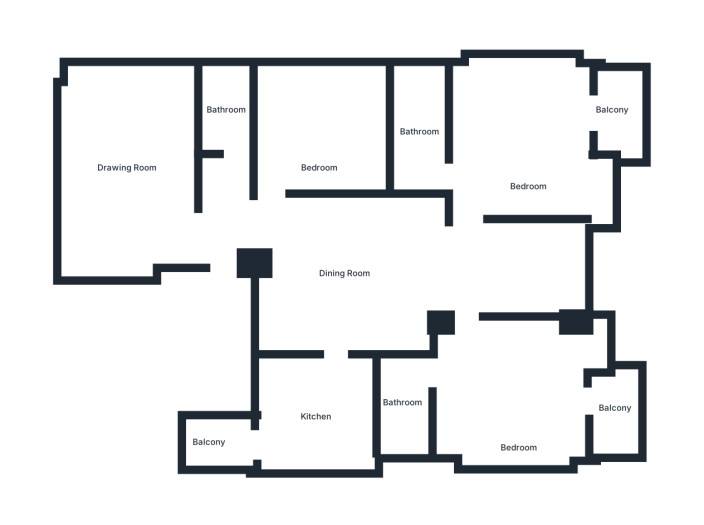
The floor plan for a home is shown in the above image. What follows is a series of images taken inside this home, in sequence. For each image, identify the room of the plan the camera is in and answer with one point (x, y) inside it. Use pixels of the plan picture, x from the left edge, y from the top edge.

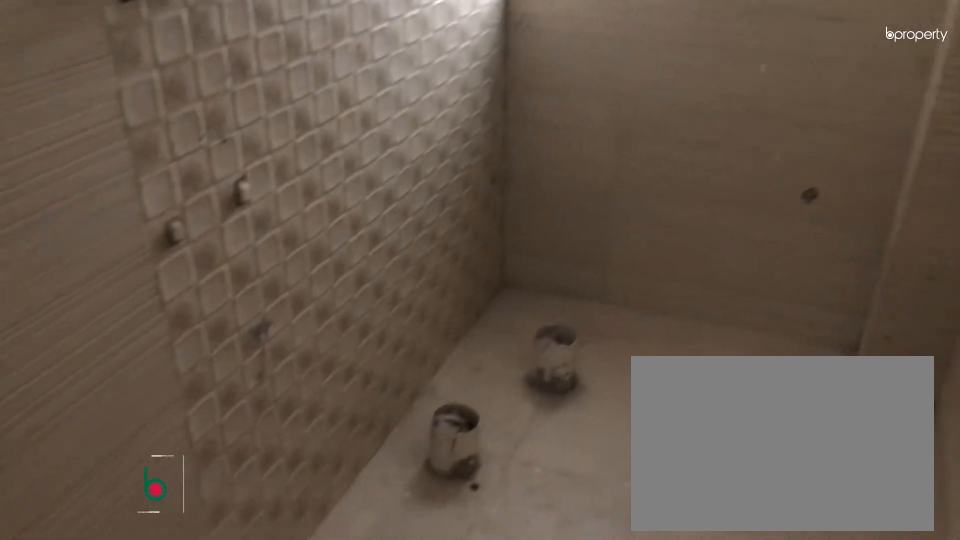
(223, 108)
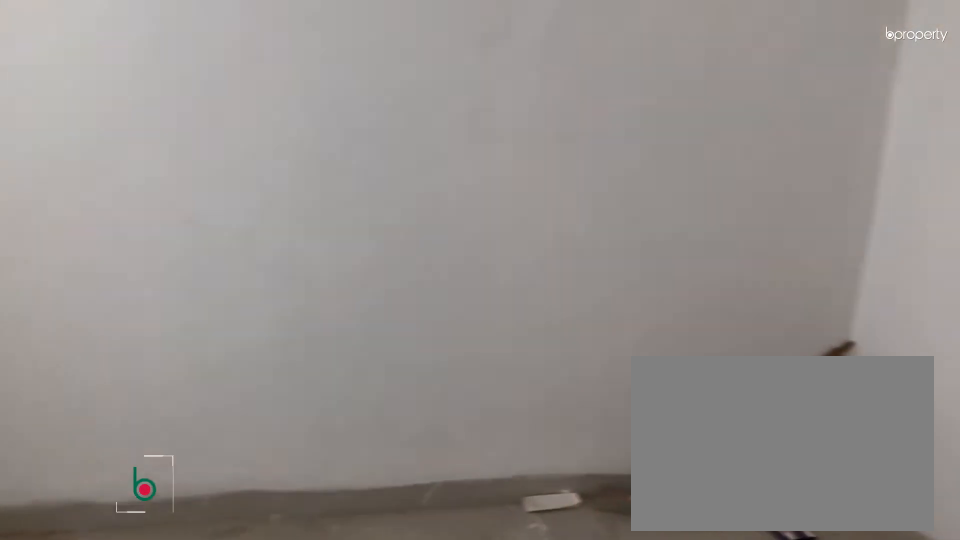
(313, 139)
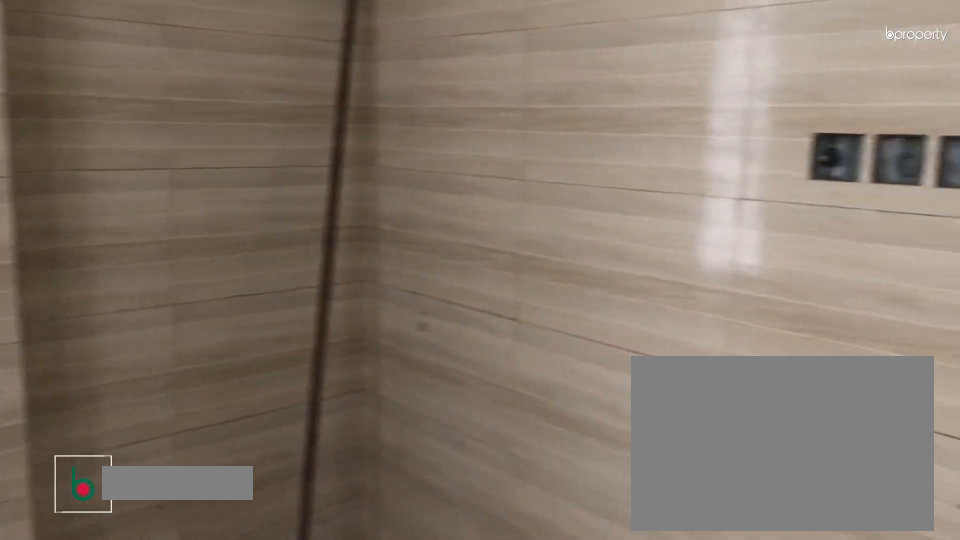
(314, 415)
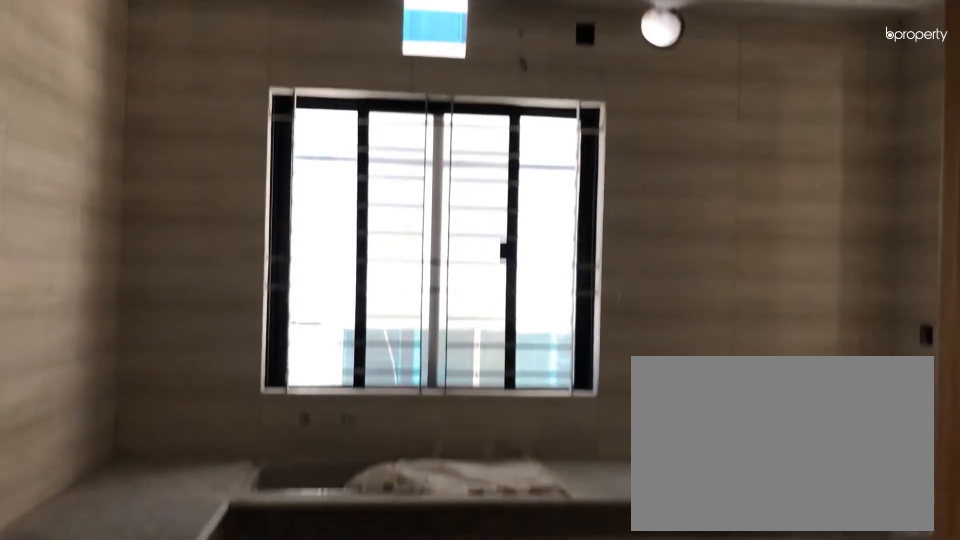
(314, 415)
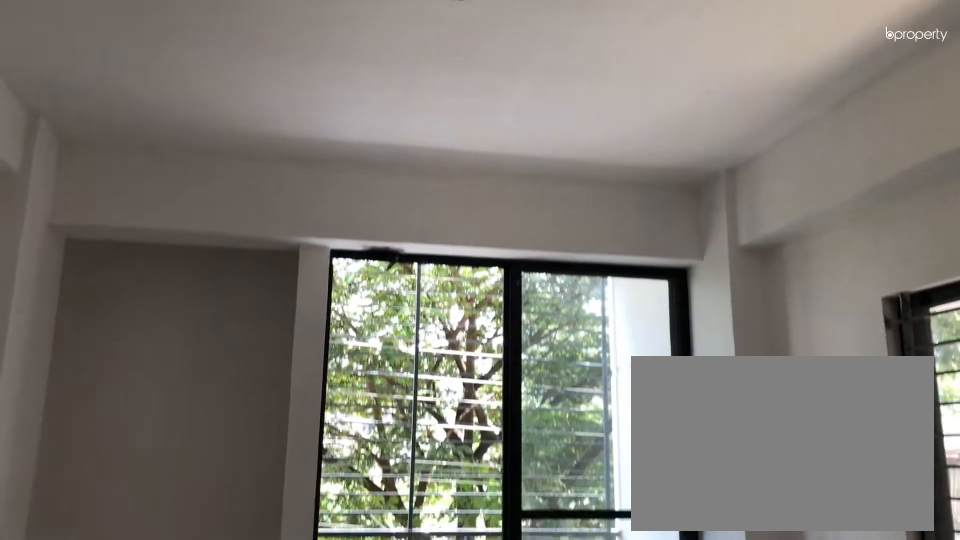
(517, 412)
